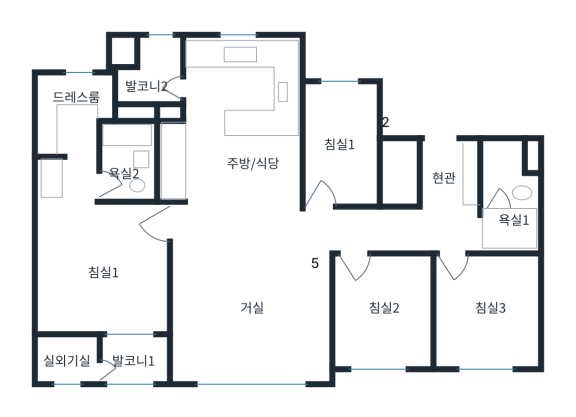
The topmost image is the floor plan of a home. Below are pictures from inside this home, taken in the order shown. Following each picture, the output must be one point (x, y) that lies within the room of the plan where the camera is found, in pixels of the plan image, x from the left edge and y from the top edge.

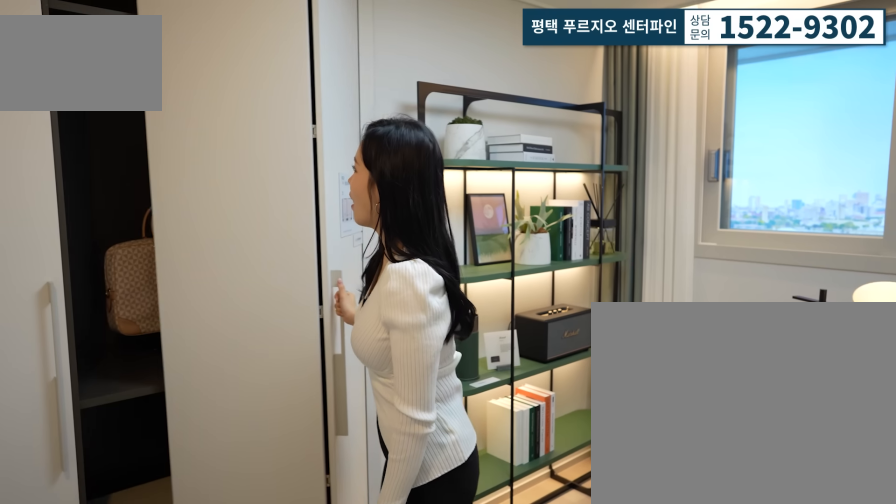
(386, 325)
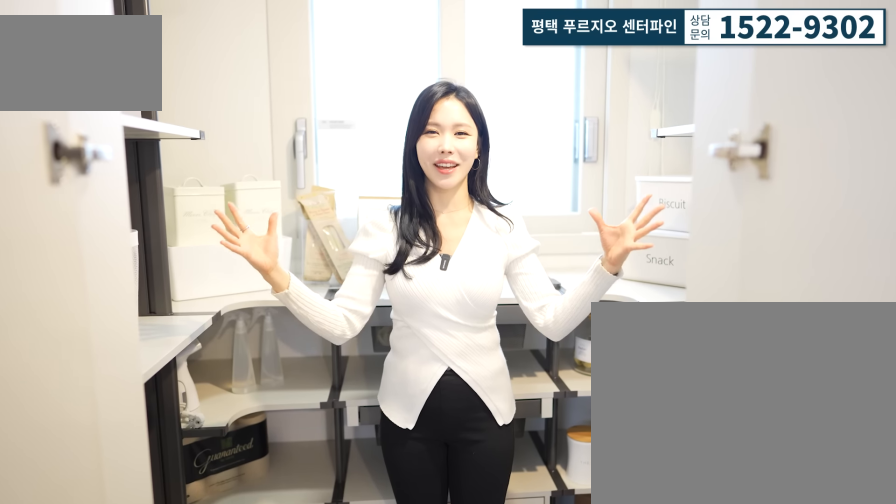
(339, 161)
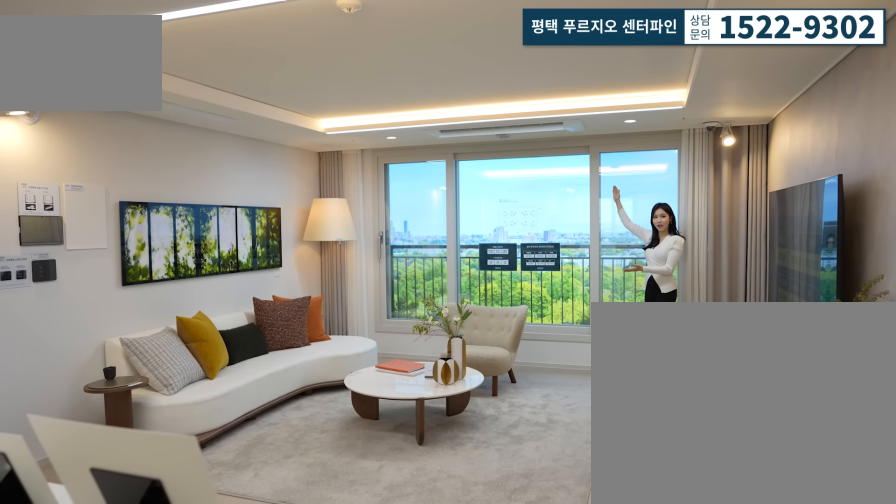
(246, 321)
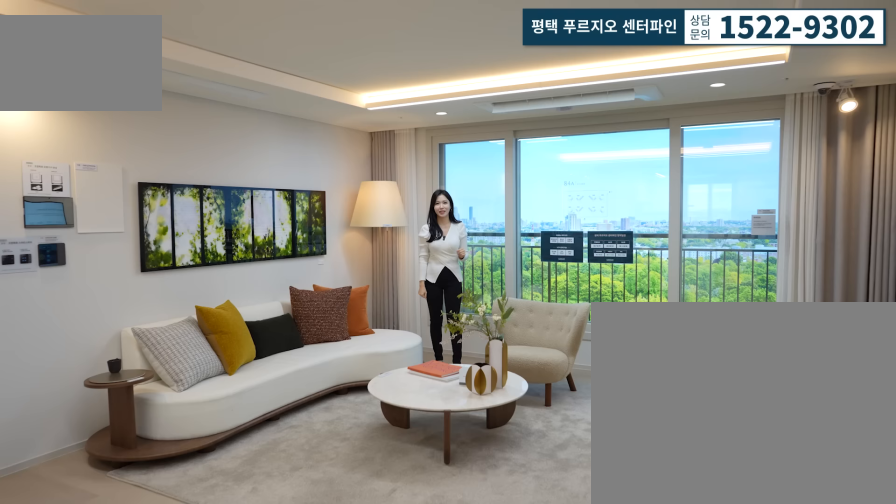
(246, 321)
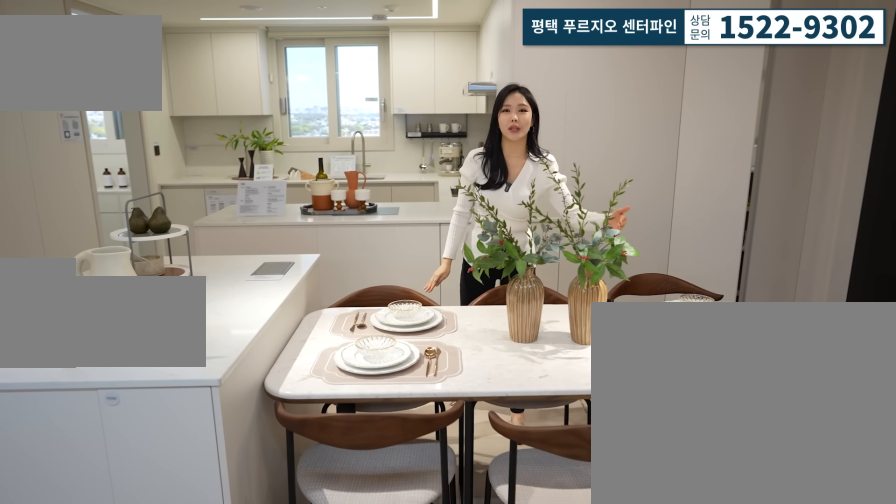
(246, 139)
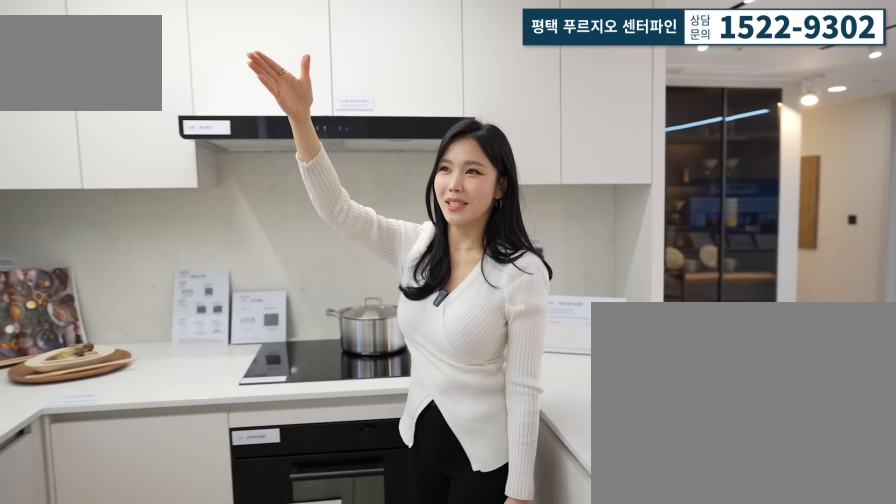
(247, 139)
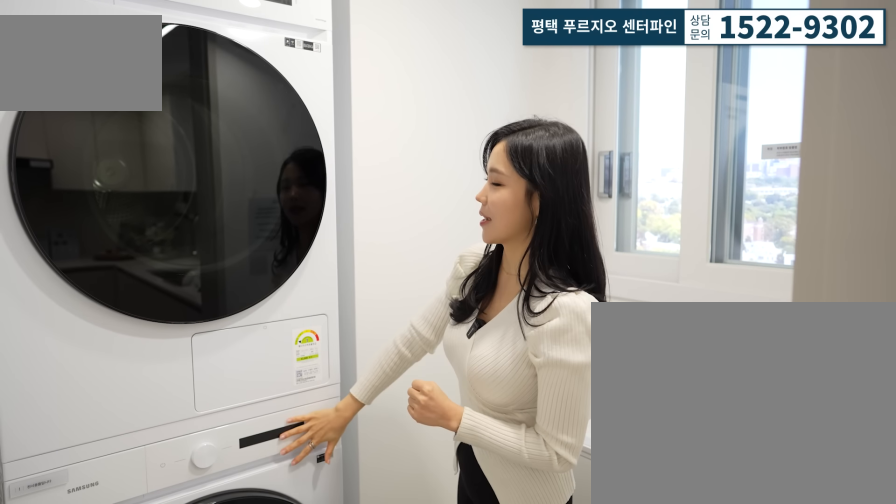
(143, 70)
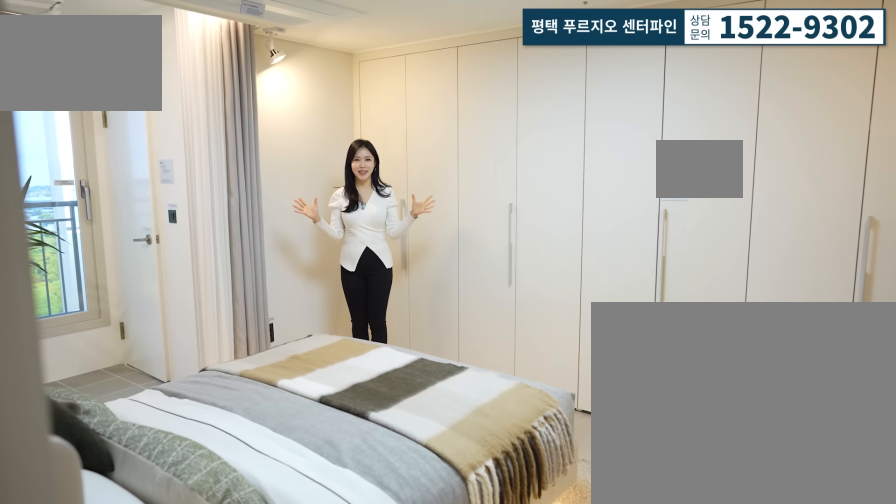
(103, 271)
